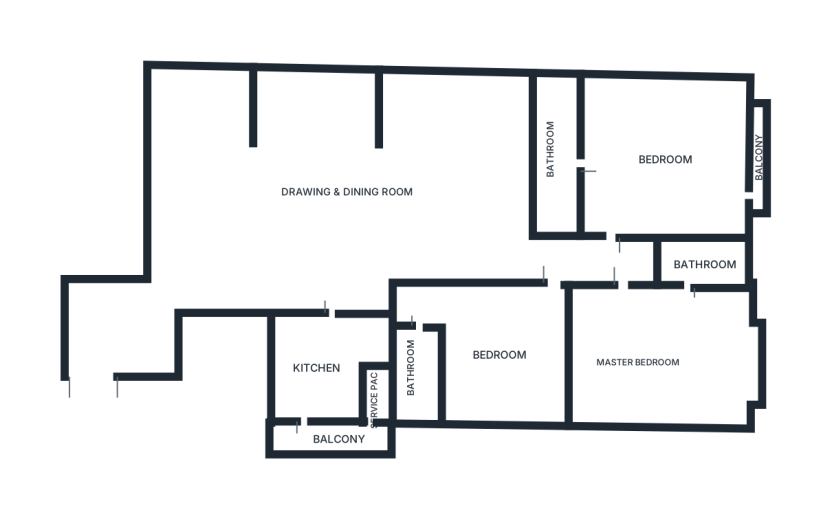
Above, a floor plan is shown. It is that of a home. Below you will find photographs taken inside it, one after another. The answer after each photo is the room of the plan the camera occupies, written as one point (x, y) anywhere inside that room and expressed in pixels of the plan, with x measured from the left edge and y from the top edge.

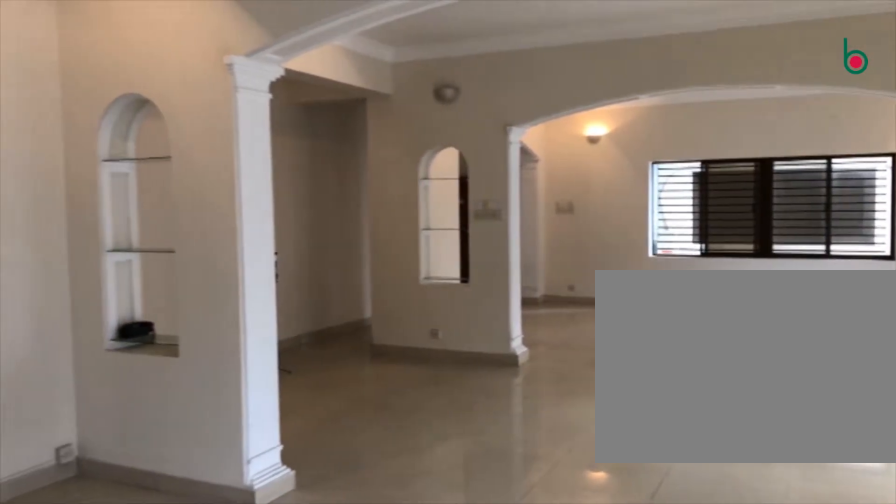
(311, 214)
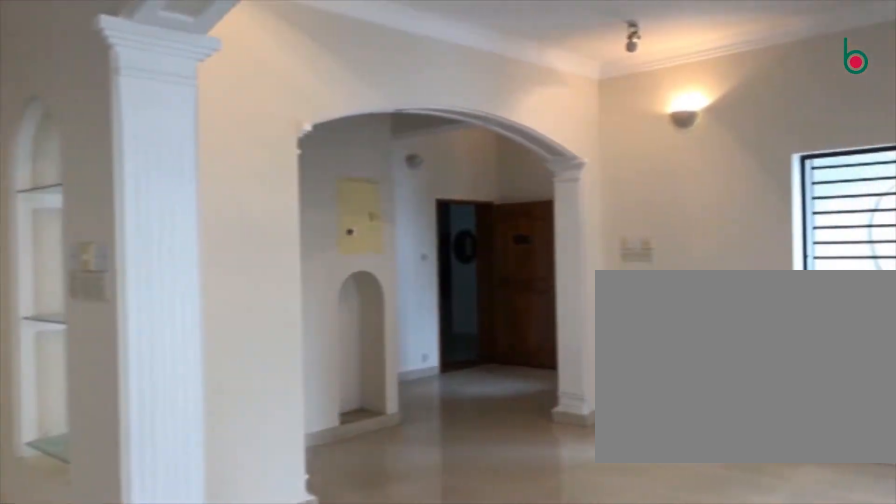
(330, 225)
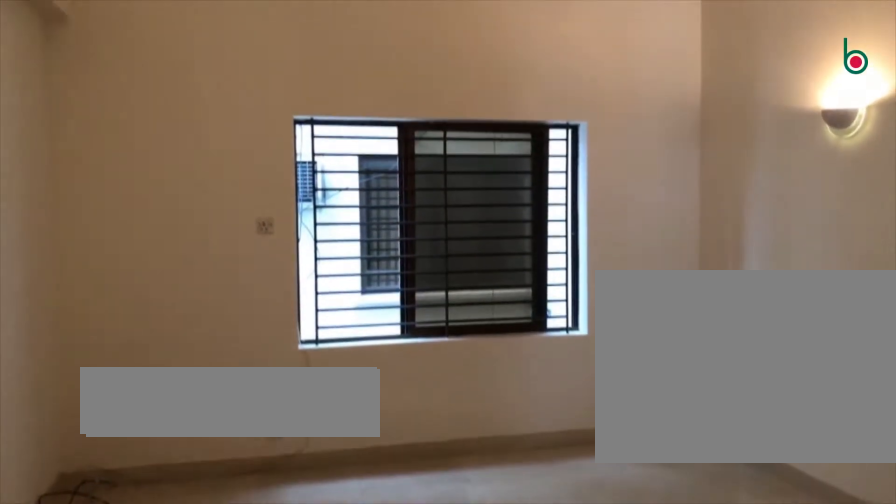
(495, 334)
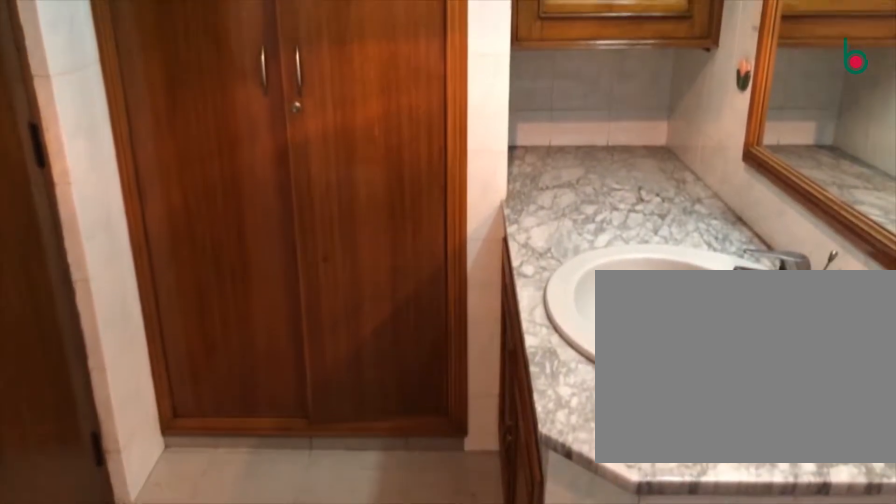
(556, 164)
